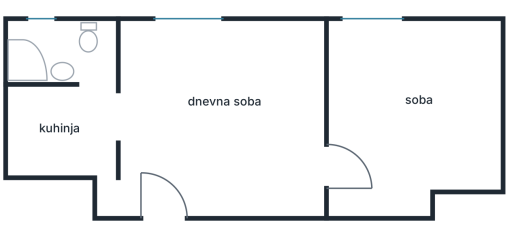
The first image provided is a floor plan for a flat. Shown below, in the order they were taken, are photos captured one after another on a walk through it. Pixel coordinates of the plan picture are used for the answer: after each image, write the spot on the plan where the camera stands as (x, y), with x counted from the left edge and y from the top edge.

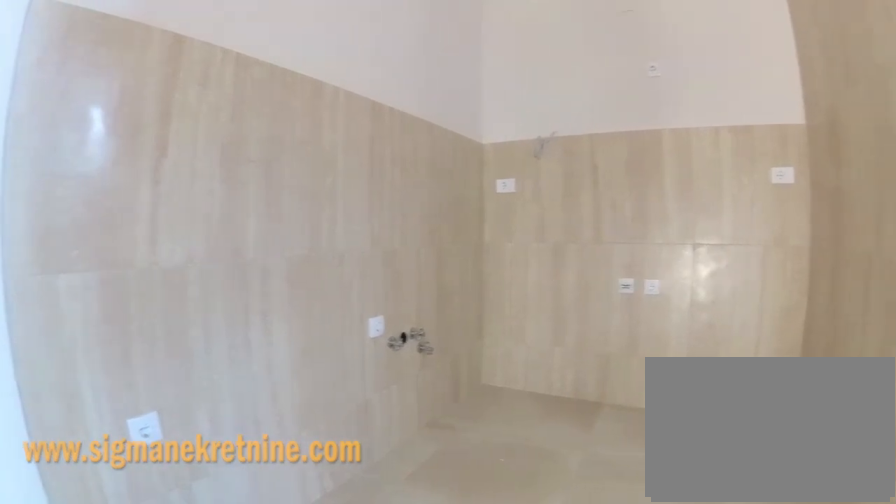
(112, 110)
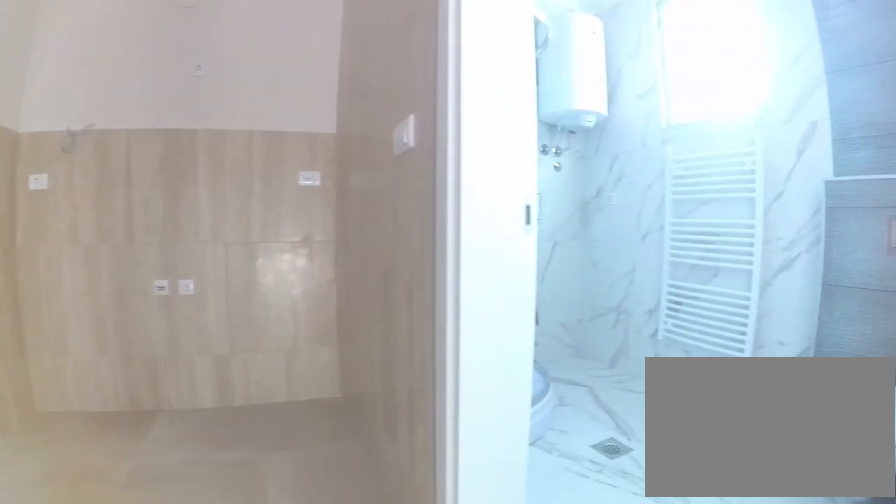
(109, 119)
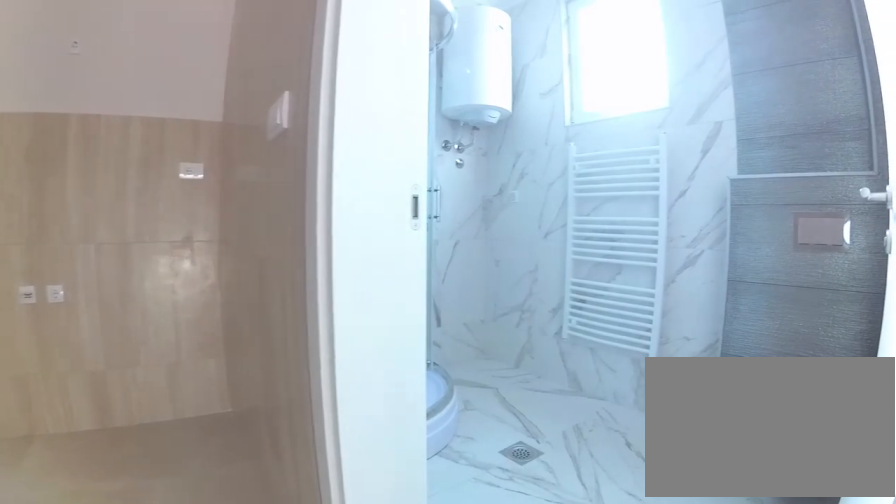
(107, 116)
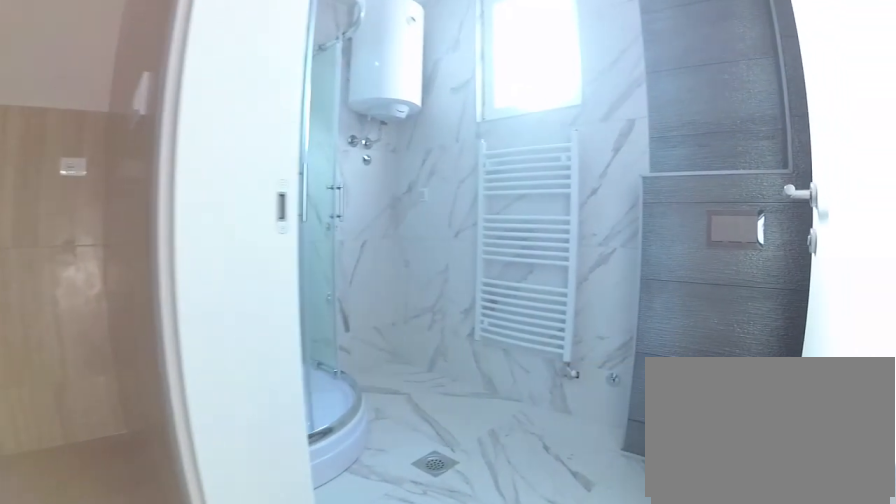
(105, 113)
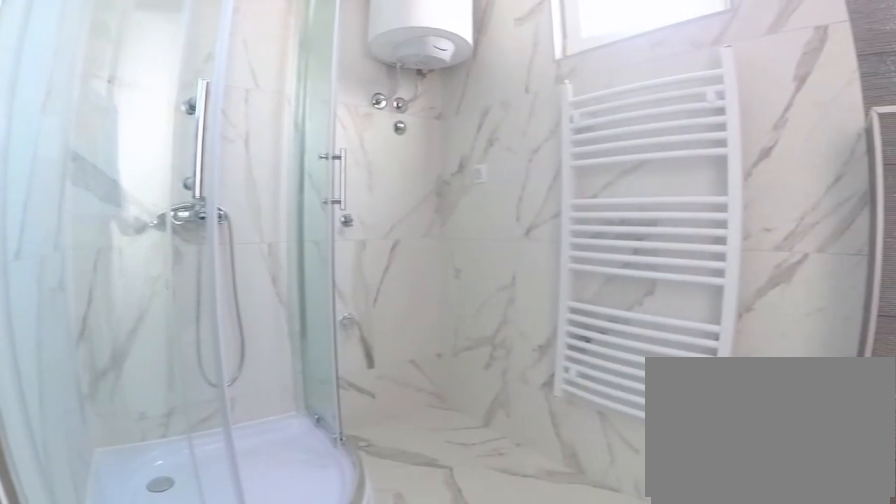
(94, 75)
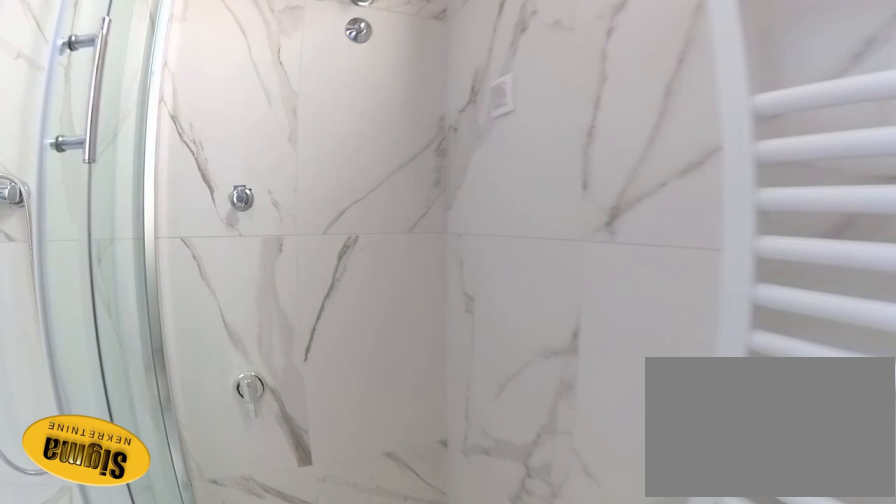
(74, 46)
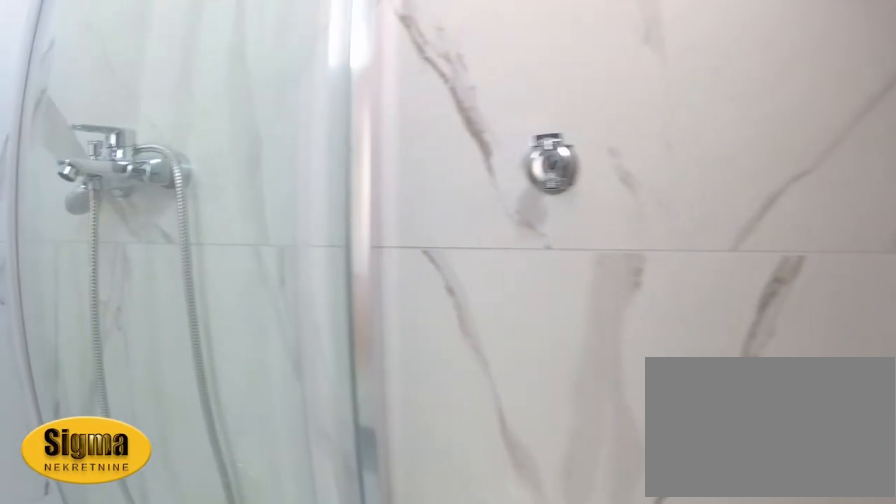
(46, 42)
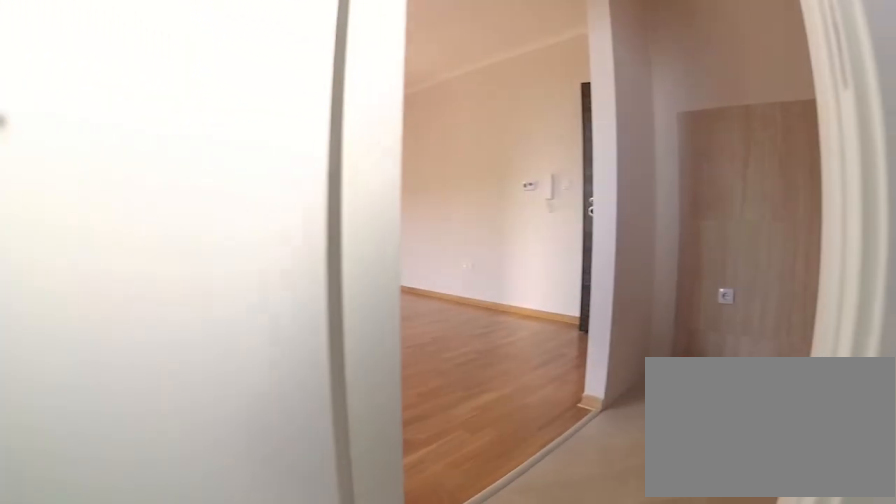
(68, 54)
